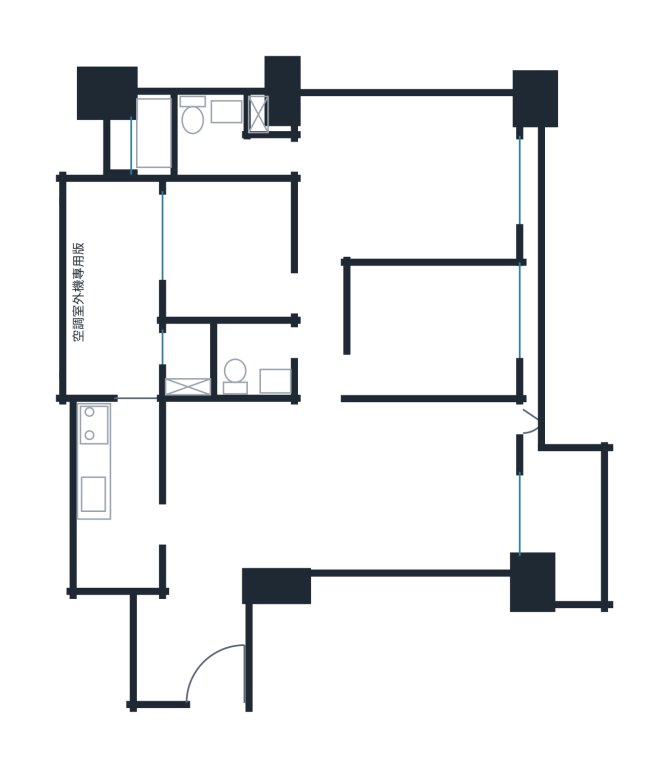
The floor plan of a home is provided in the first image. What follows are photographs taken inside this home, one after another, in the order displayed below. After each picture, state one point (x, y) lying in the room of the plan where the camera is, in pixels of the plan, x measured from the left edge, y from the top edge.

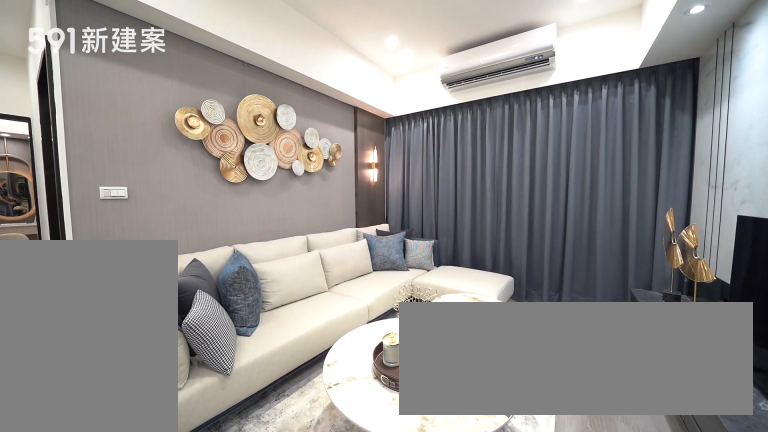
(437, 484)
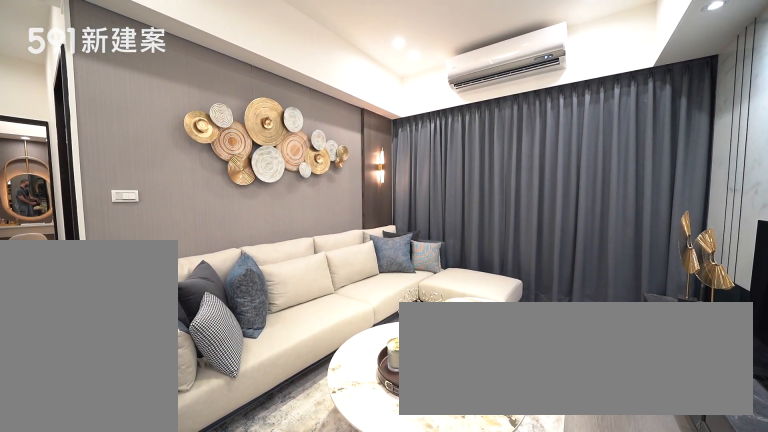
(437, 484)
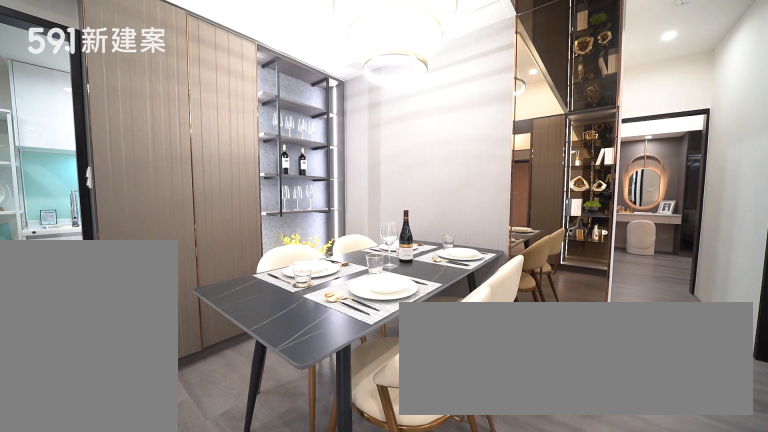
(249, 463)
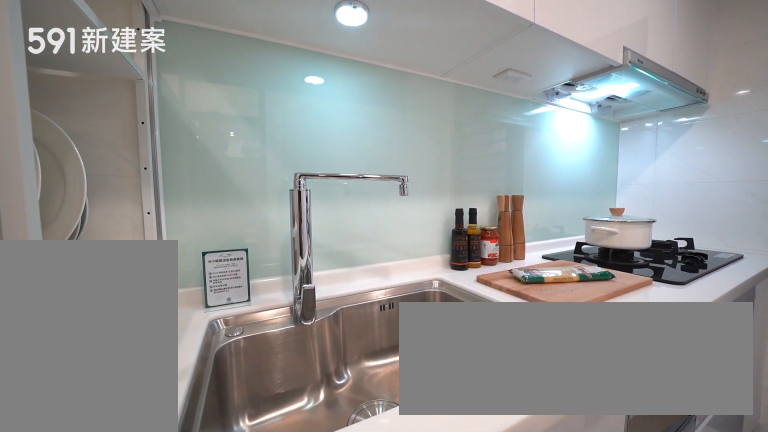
(118, 494)
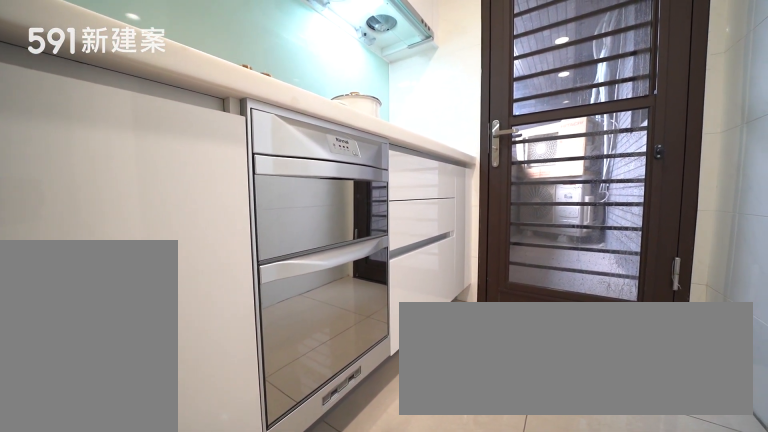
(118, 494)
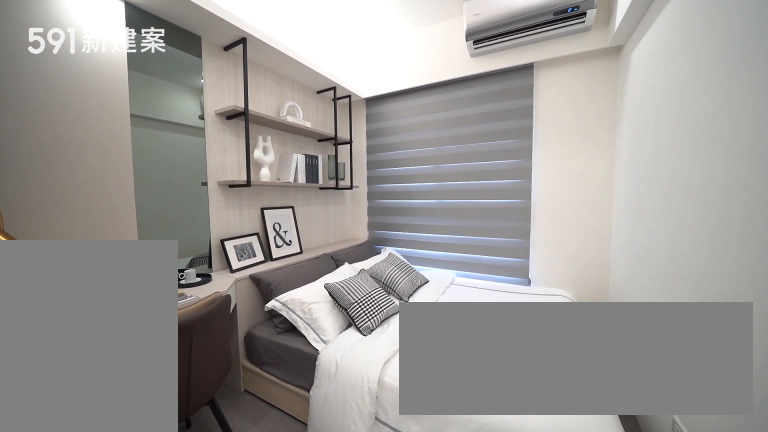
(437, 327)
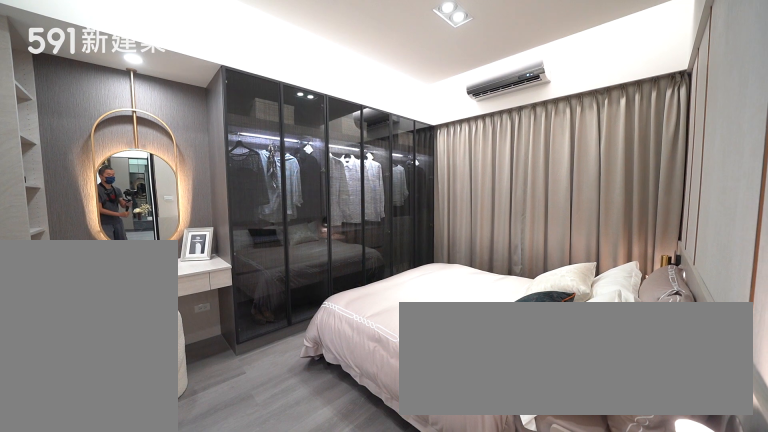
(413, 174)
